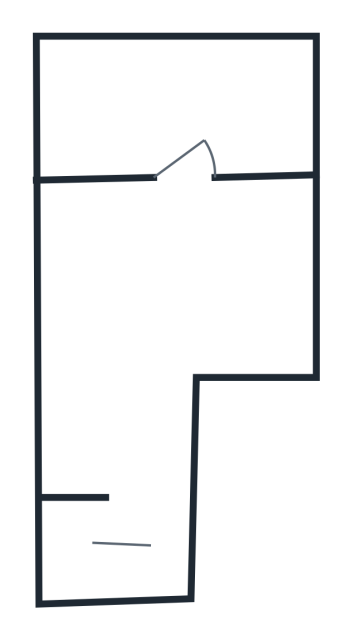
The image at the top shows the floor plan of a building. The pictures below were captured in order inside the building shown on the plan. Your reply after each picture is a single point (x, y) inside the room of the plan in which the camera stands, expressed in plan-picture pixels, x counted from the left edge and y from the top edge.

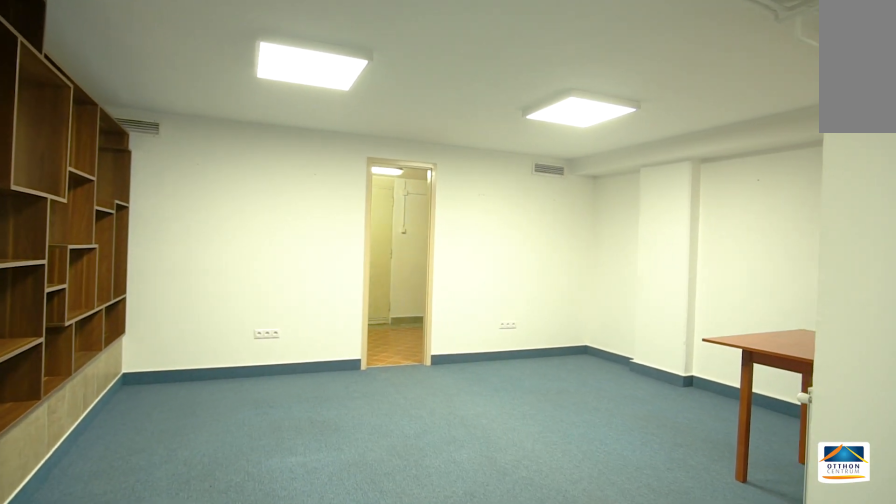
(161, 294)
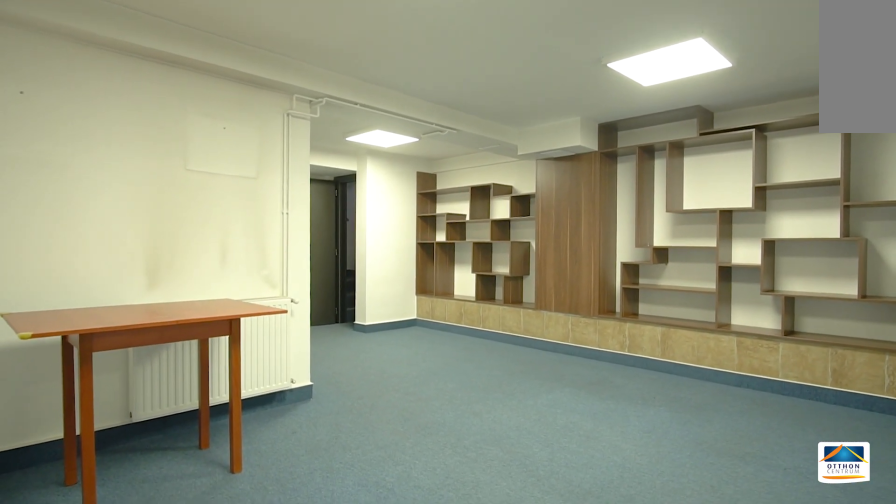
(161, 294)
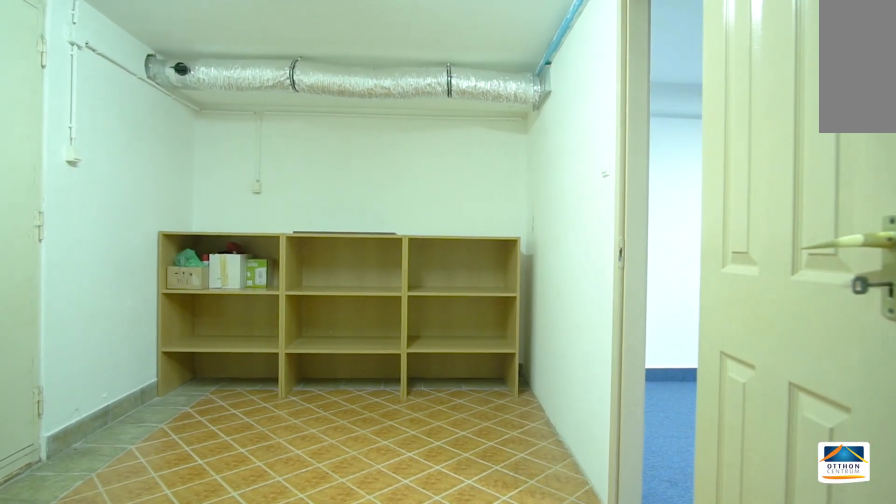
(172, 94)
